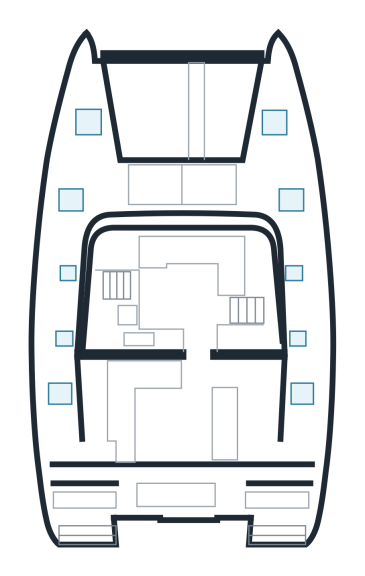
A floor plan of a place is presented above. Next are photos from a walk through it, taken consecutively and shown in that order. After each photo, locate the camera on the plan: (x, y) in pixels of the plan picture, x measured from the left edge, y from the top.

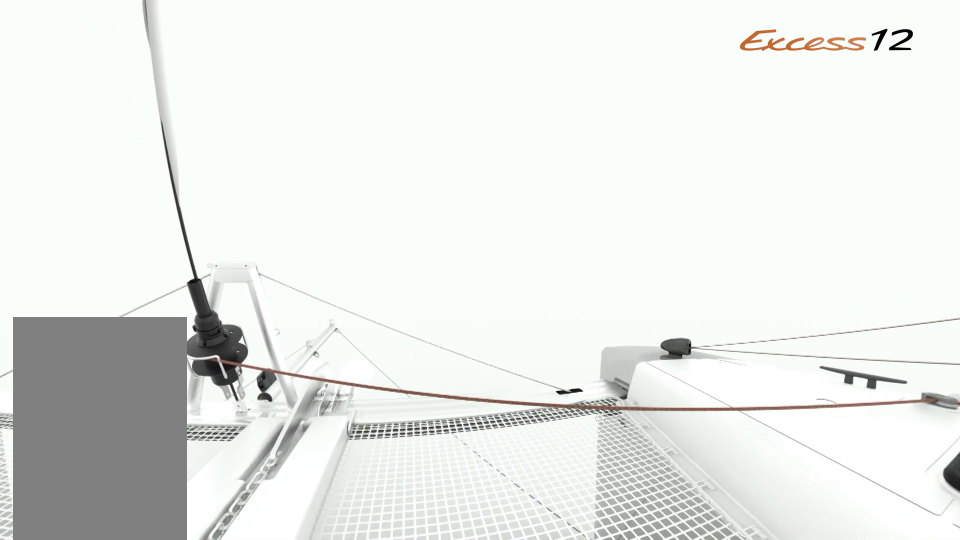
(229, 122)
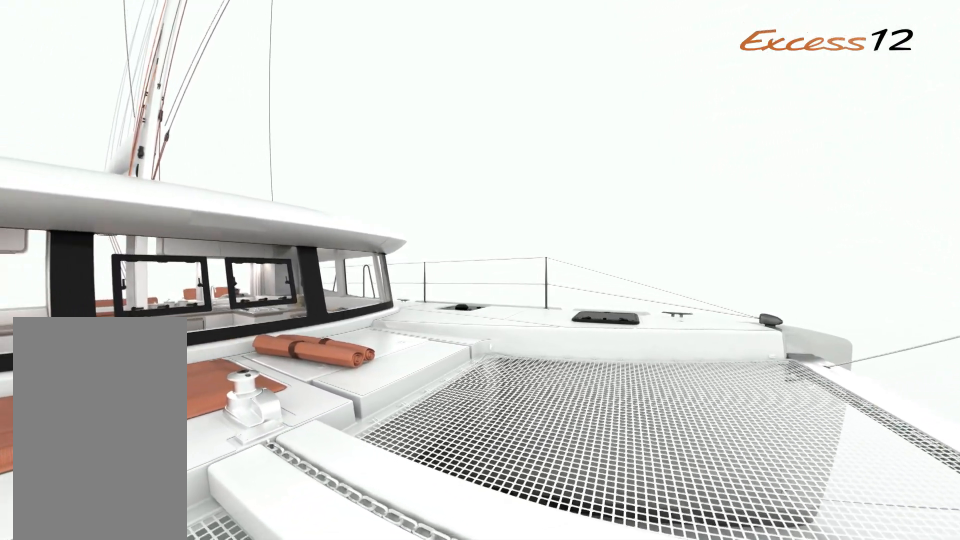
(223, 124)
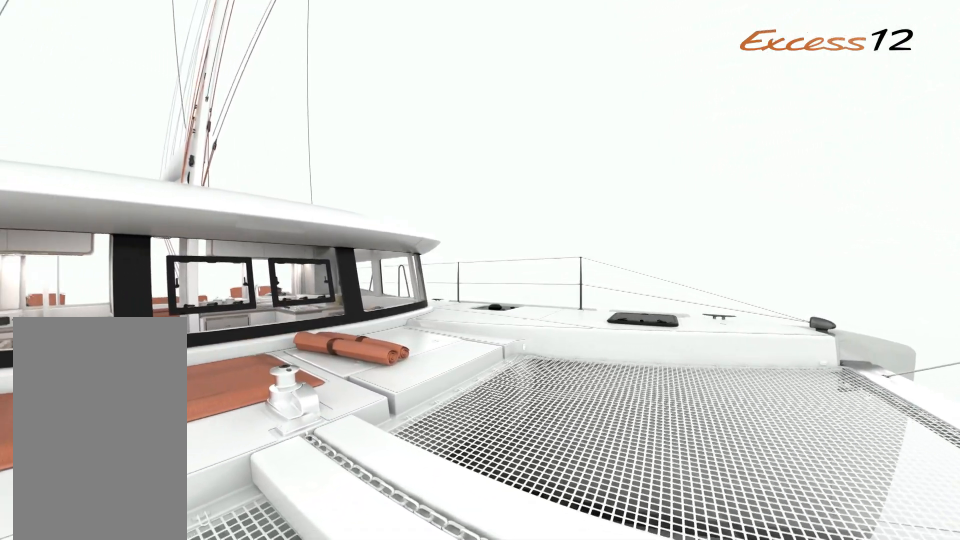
(223, 124)
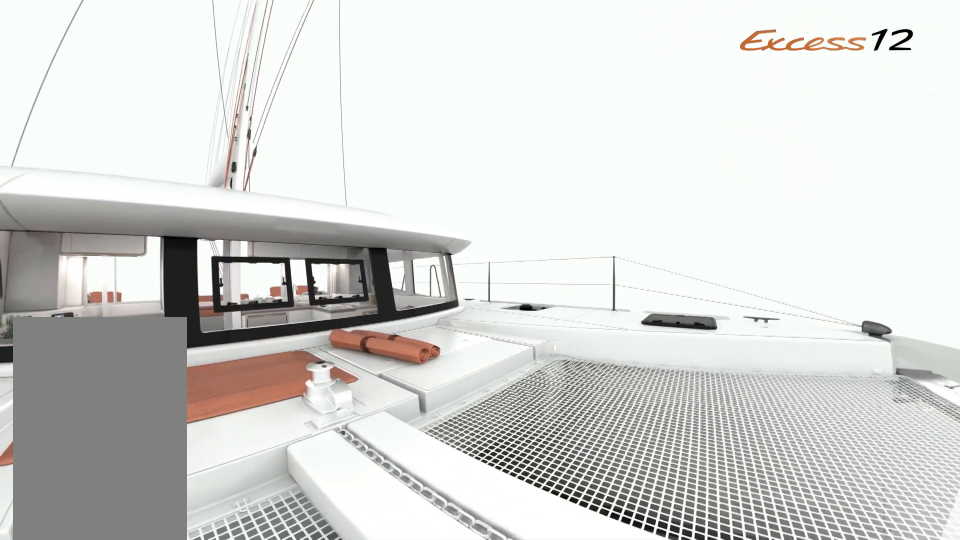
(224, 124)
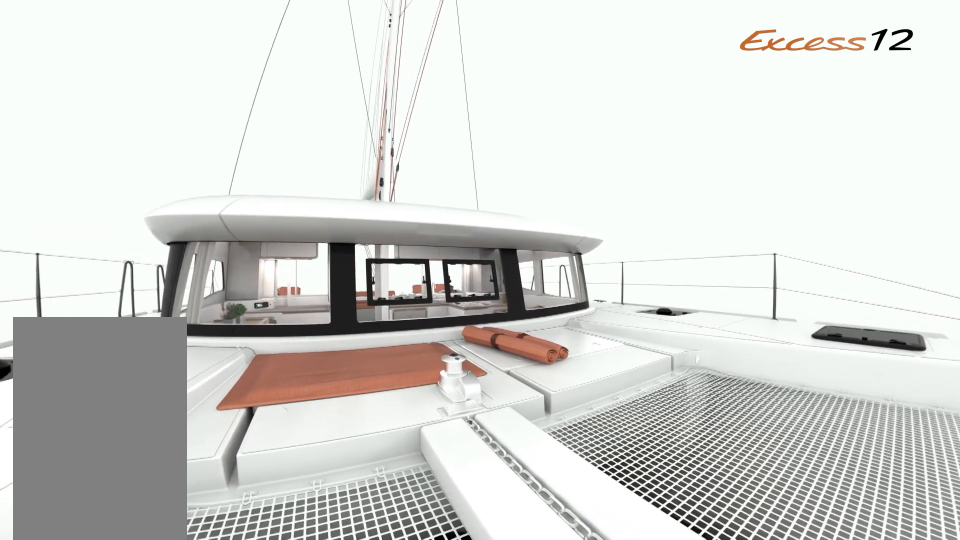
(229, 122)
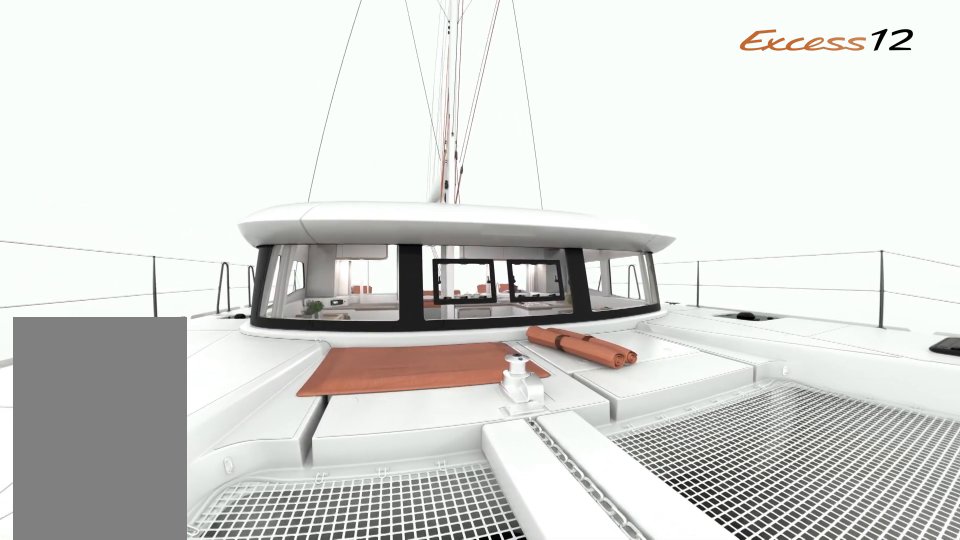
(228, 123)
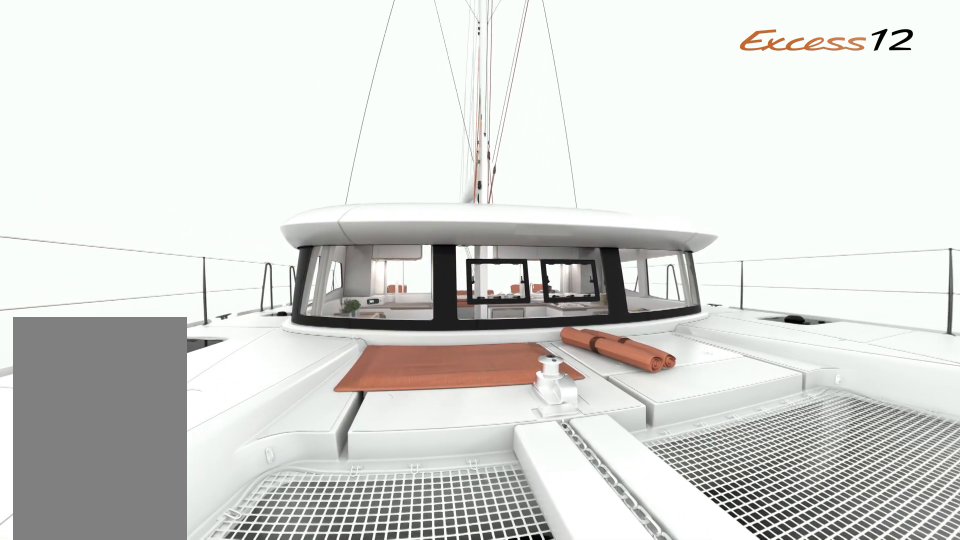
(229, 122)
